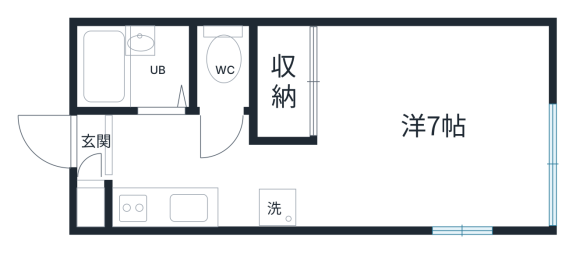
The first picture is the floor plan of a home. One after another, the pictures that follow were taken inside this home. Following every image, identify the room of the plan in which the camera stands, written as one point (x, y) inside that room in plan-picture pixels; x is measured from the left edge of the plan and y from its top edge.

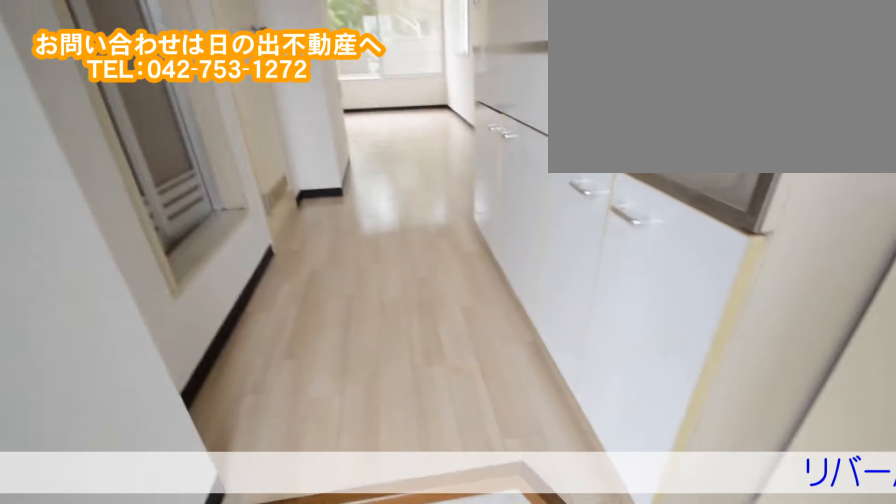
(147, 145)
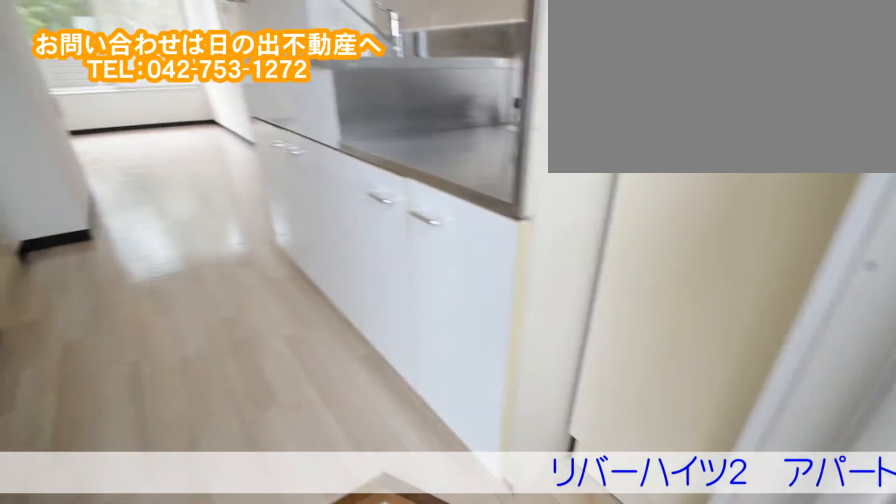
(147, 145)
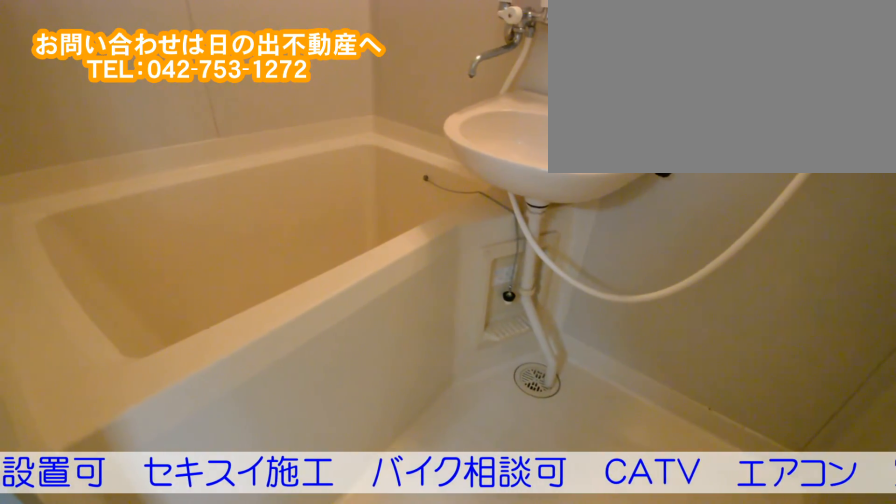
(128, 75)
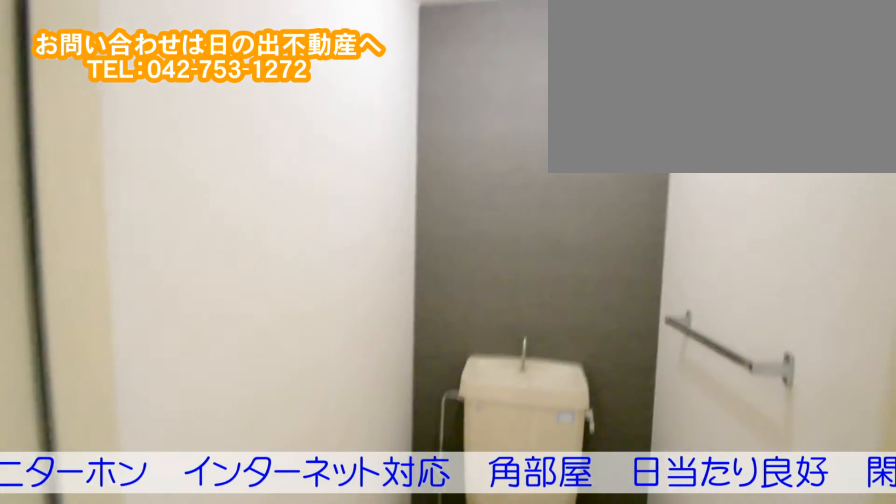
(217, 72)
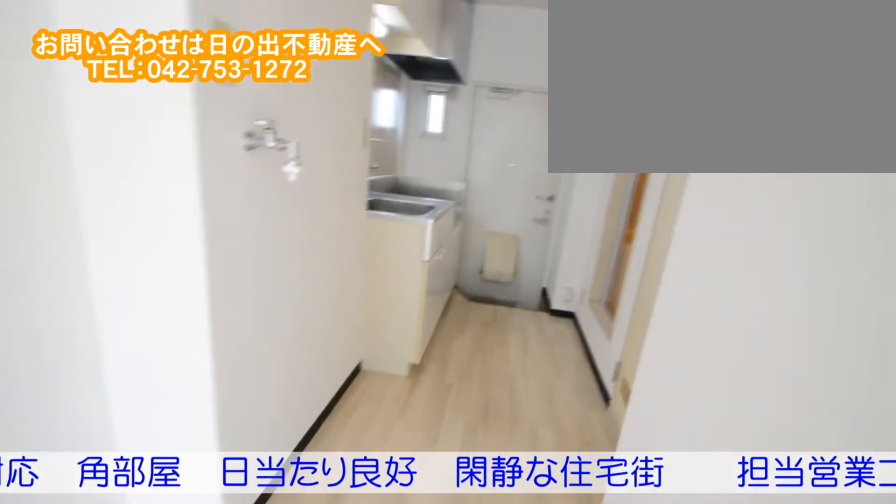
(187, 148)
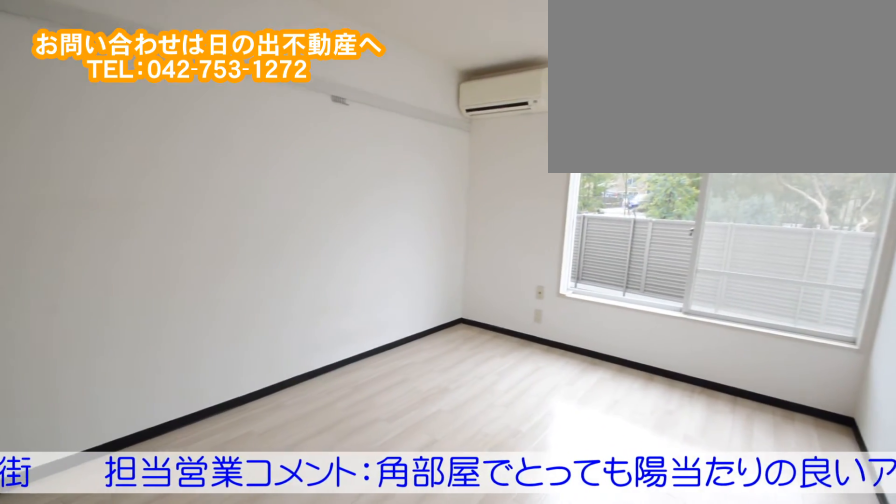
(441, 81)
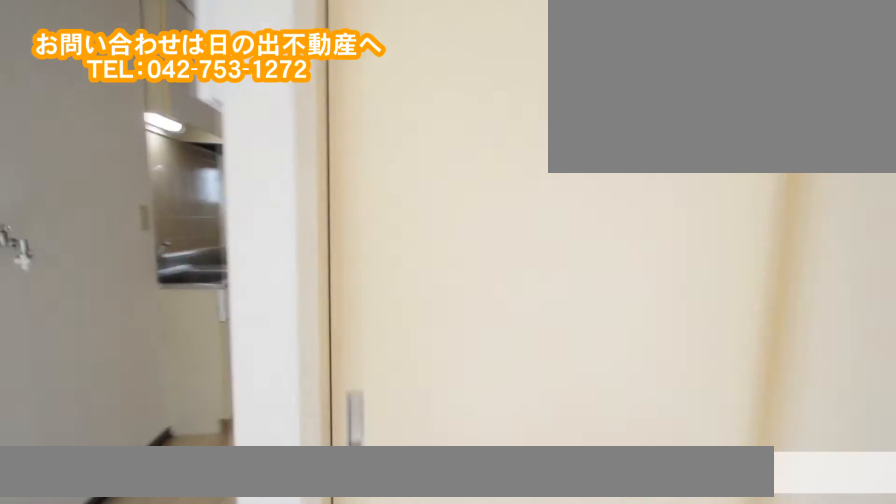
(441, 81)
